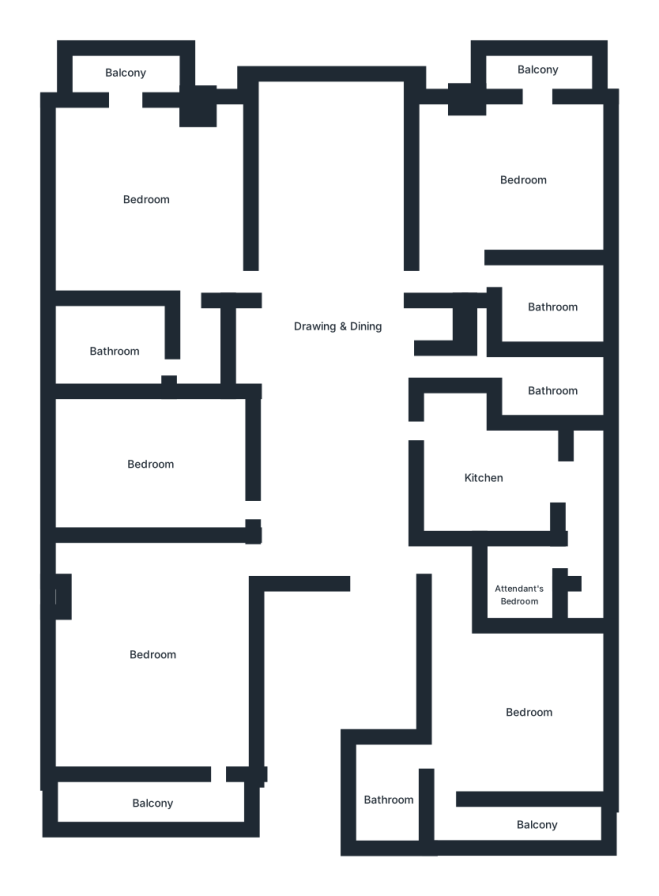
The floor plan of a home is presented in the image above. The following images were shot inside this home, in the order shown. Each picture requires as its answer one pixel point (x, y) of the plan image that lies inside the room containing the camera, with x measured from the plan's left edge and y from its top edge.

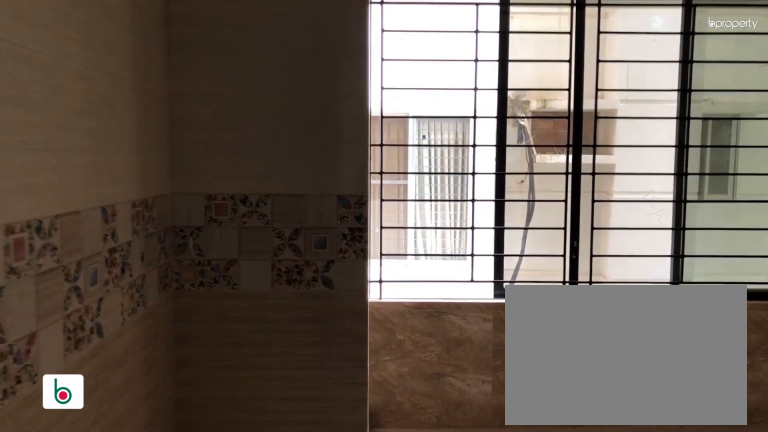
(495, 480)
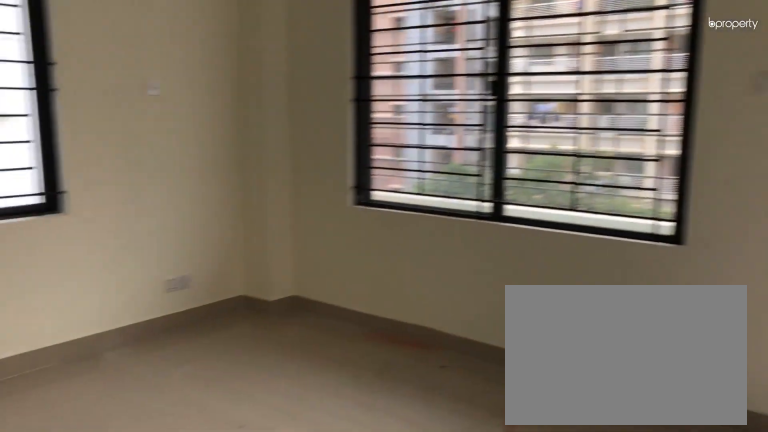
(523, 713)
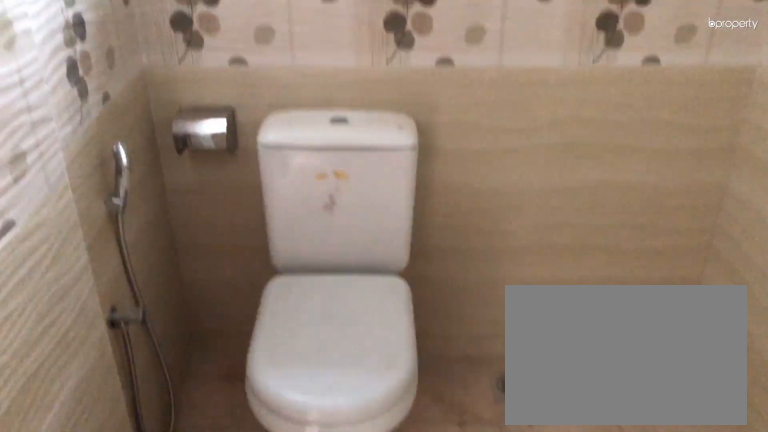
(386, 799)
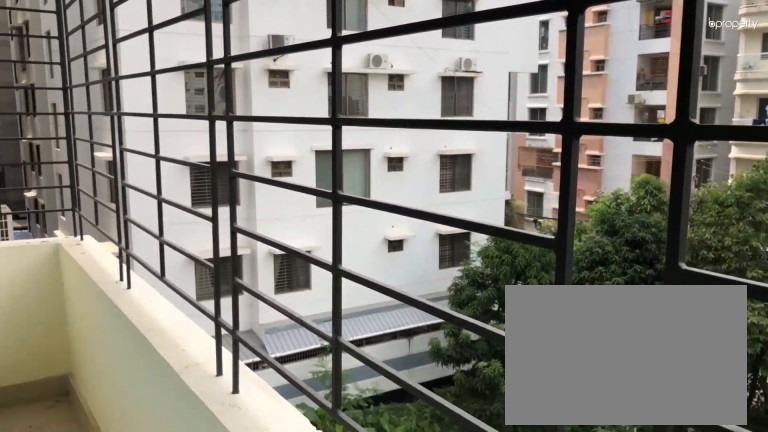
(520, 824)
